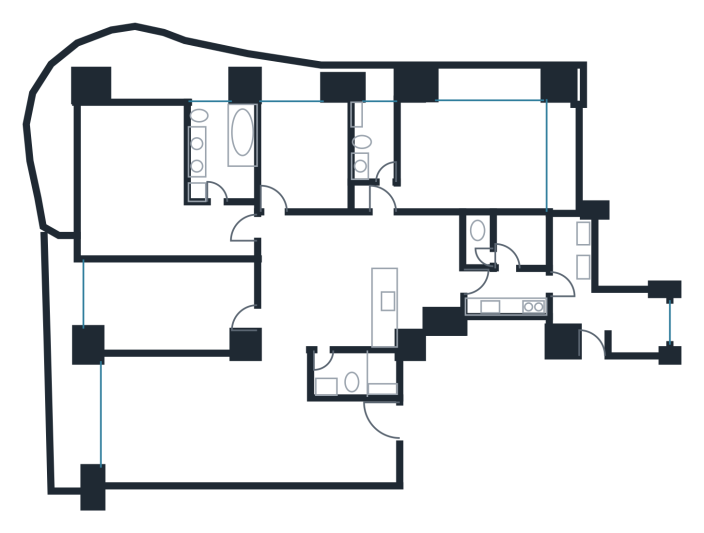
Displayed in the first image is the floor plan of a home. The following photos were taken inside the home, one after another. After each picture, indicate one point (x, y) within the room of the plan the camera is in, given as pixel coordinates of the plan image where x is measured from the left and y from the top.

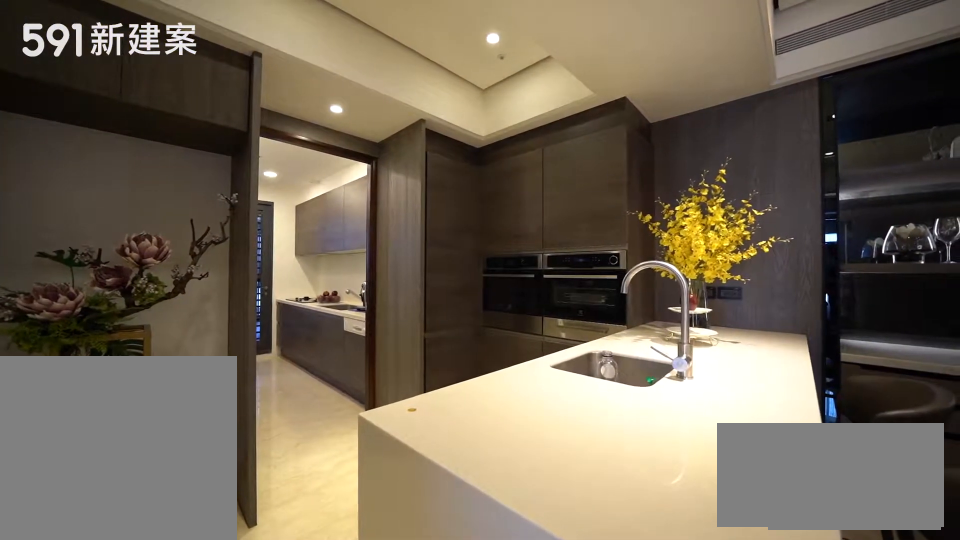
(410, 277)
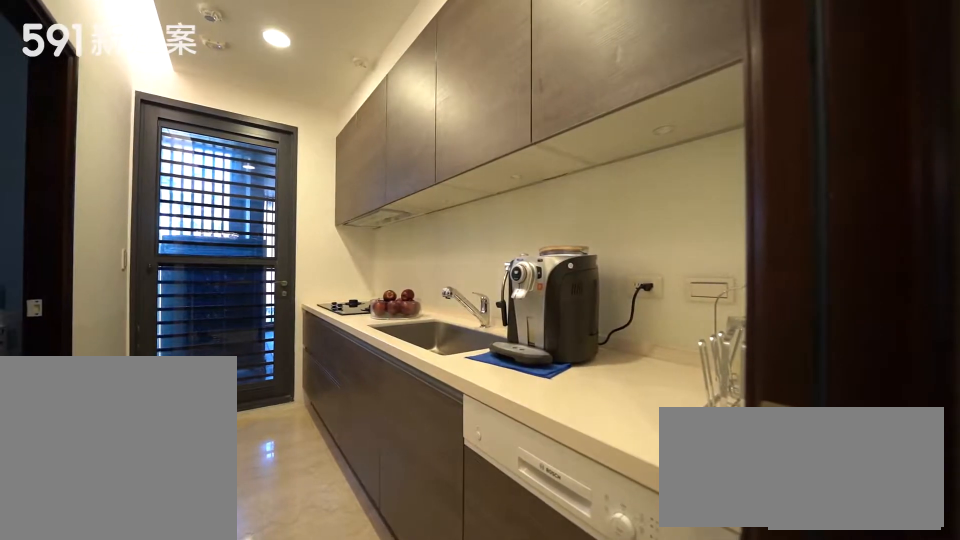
(511, 294)
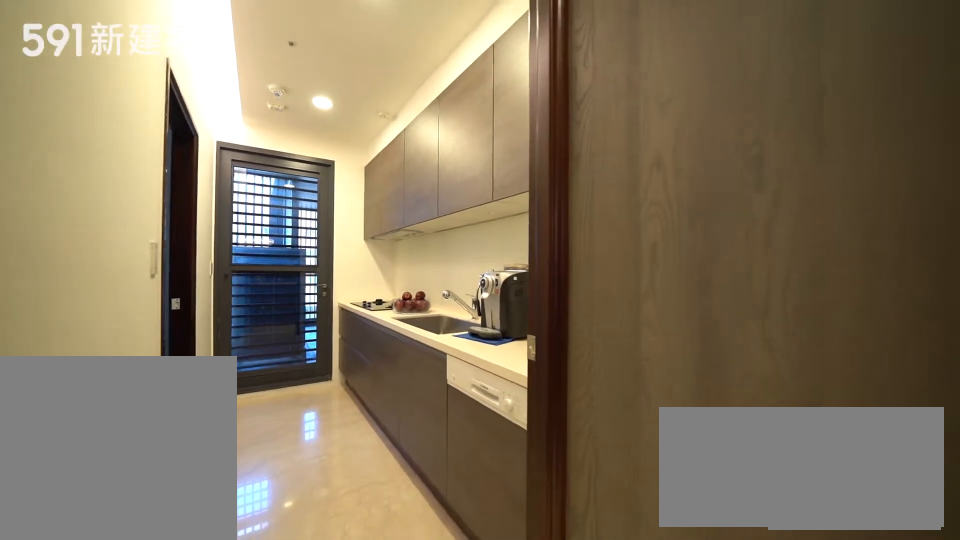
(511, 294)
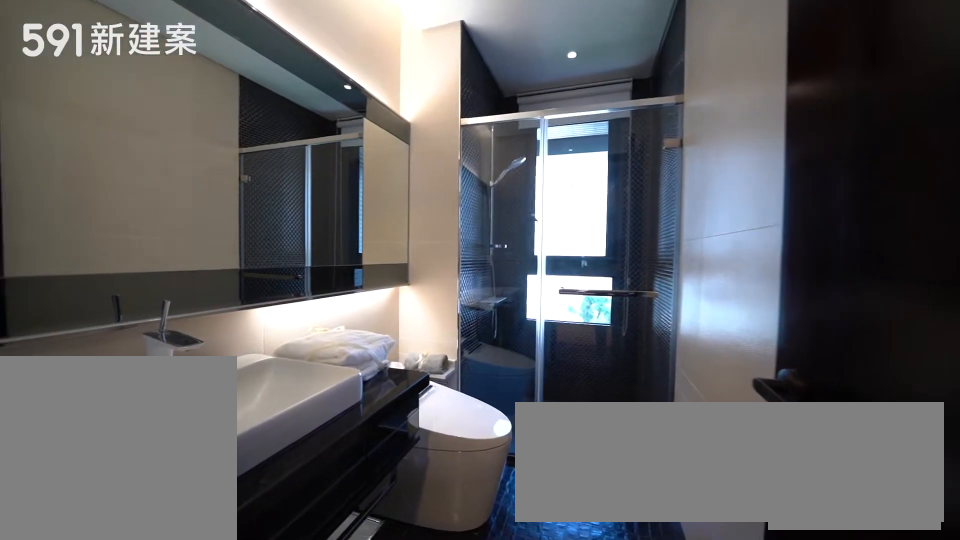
(376, 136)
